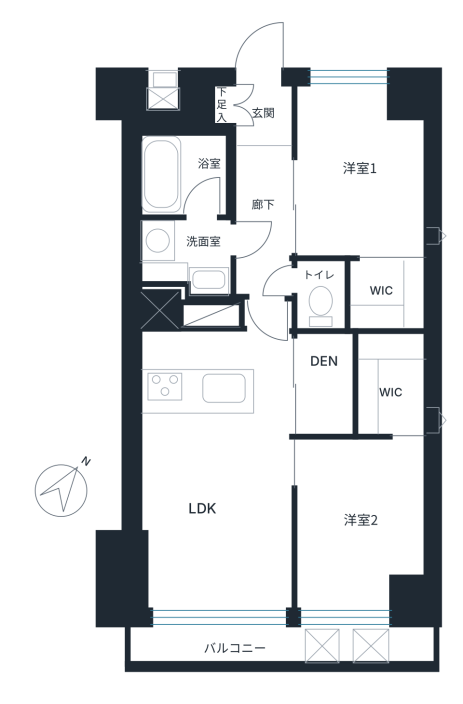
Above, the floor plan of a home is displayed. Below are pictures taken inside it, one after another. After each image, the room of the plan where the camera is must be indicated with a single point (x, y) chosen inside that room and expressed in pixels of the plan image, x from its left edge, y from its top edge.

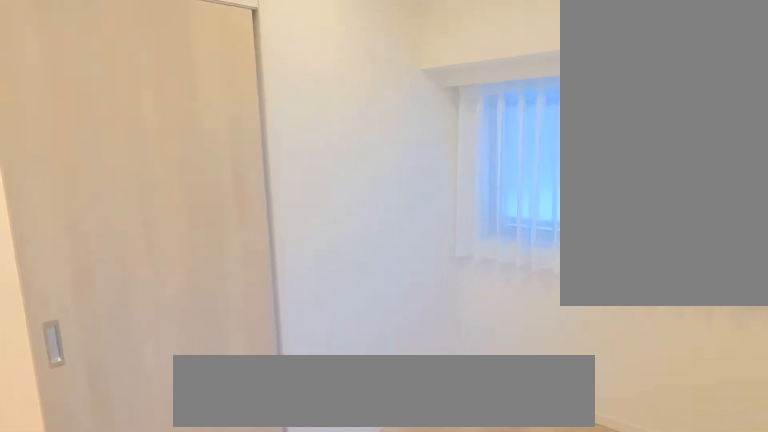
(364, 176)
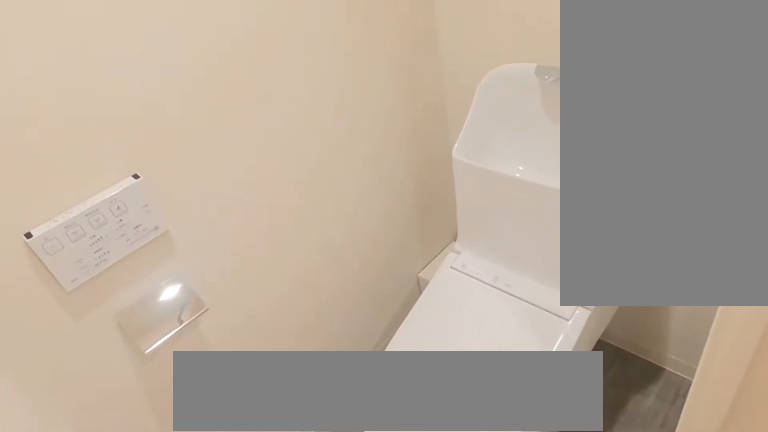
(325, 296)
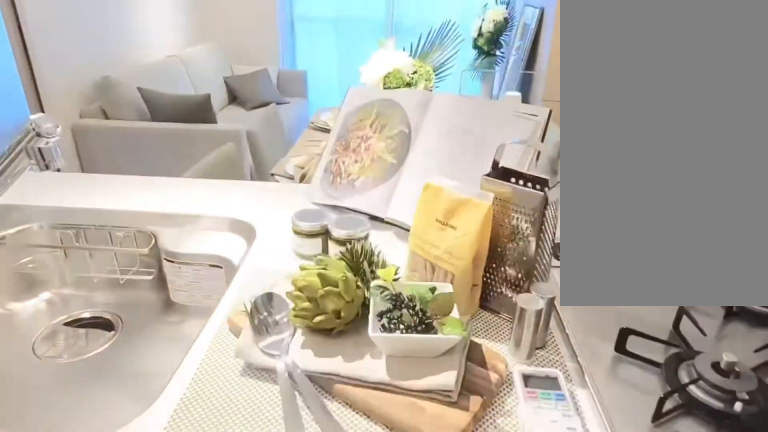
(199, 358)
